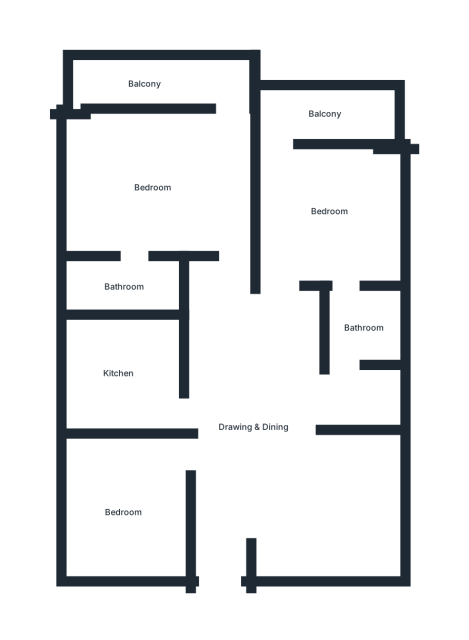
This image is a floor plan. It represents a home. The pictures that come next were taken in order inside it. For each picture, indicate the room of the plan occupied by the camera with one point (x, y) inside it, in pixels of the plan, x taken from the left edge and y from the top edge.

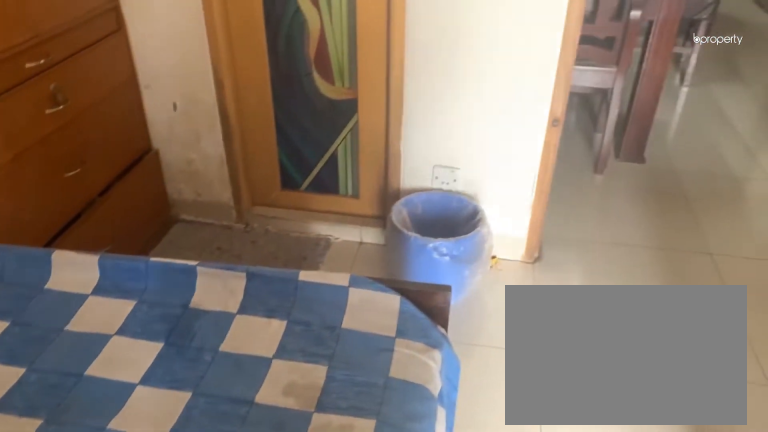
(330, 219)
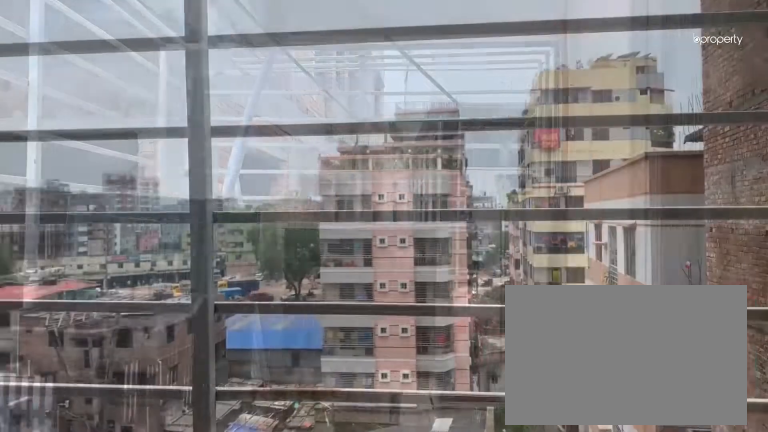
(321, 117)
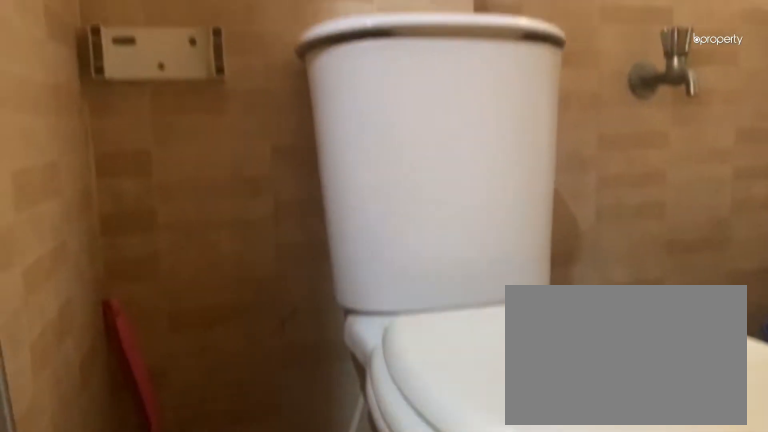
(363, 331)
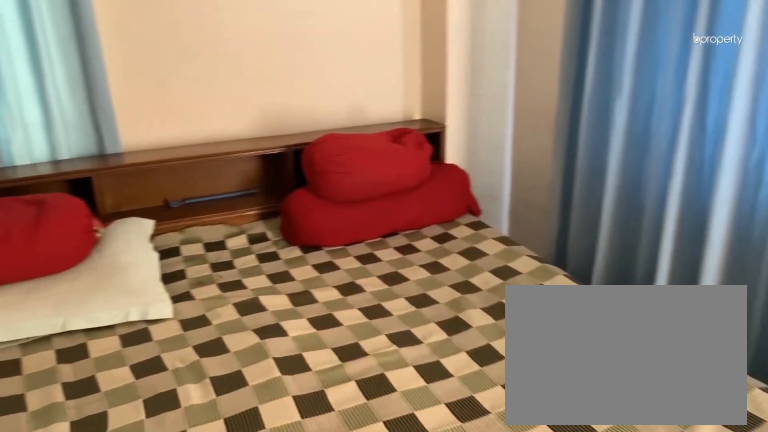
(157, 180)
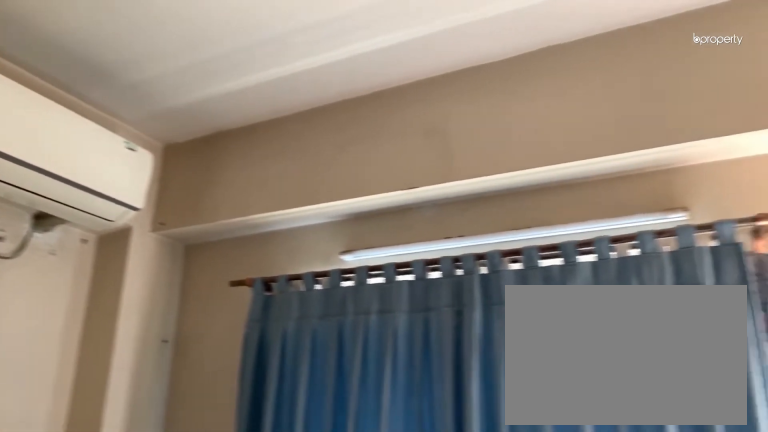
(157, 180)
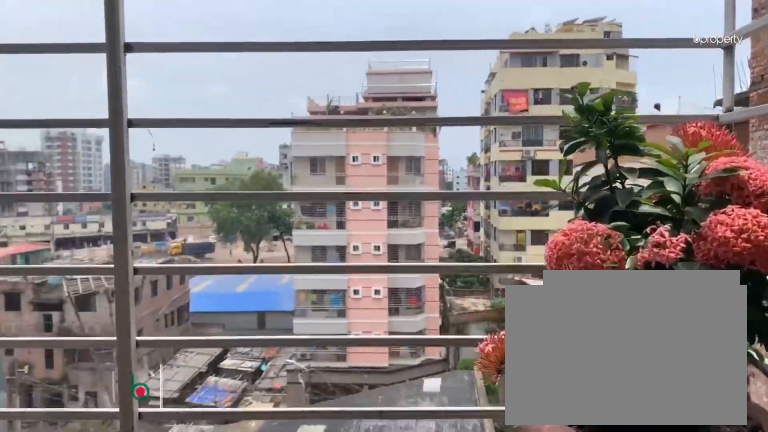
(174, 86)
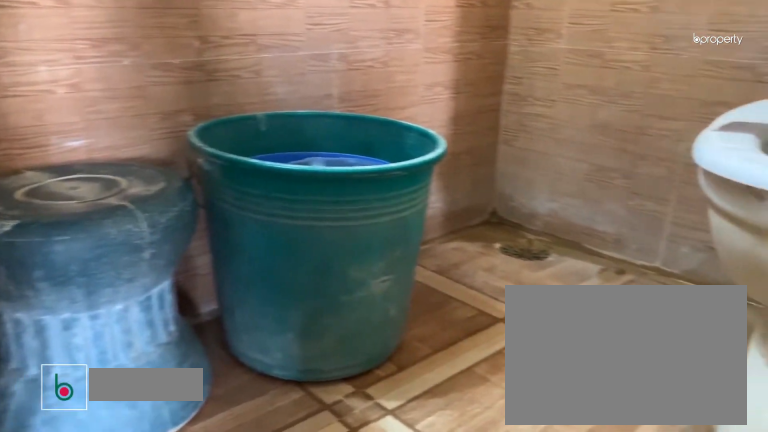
(123, 287)
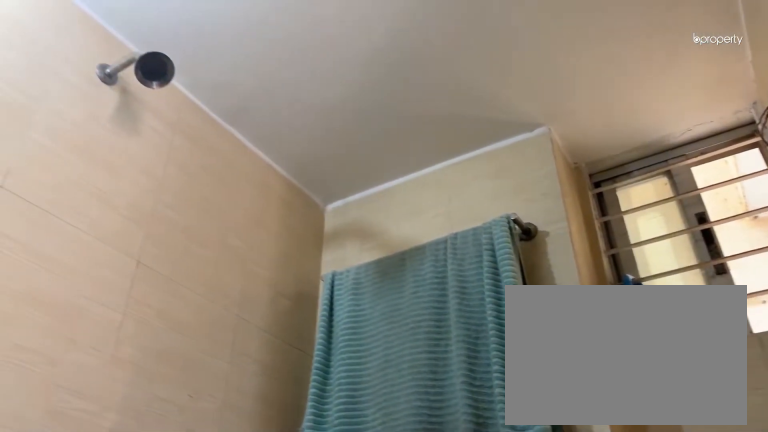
(123, 287)
